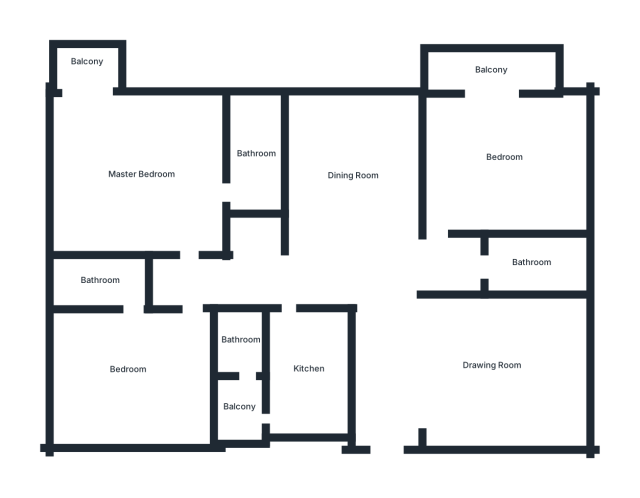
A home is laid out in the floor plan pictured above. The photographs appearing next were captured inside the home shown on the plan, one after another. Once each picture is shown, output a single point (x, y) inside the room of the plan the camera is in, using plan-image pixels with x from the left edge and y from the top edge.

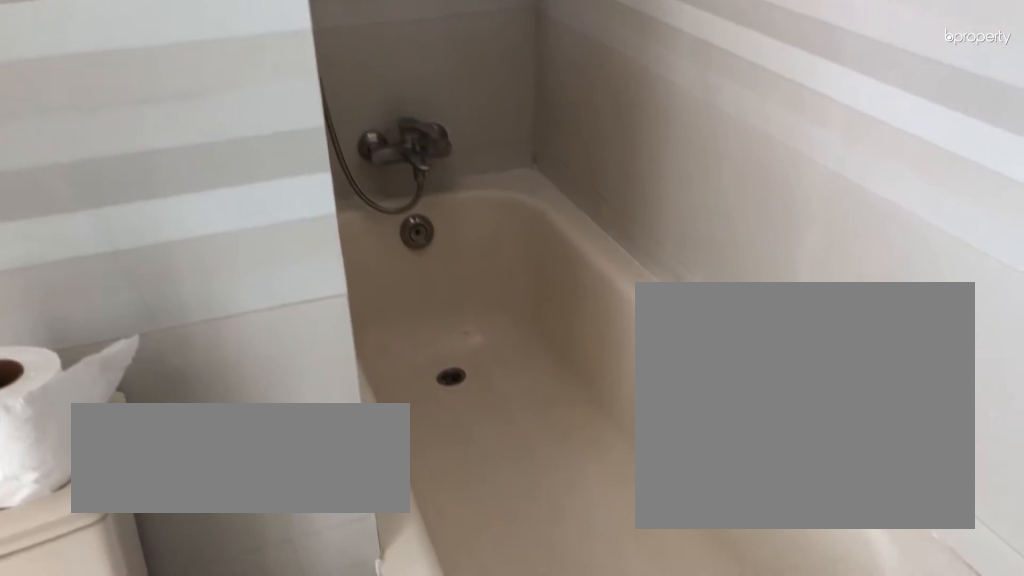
(255, 153)
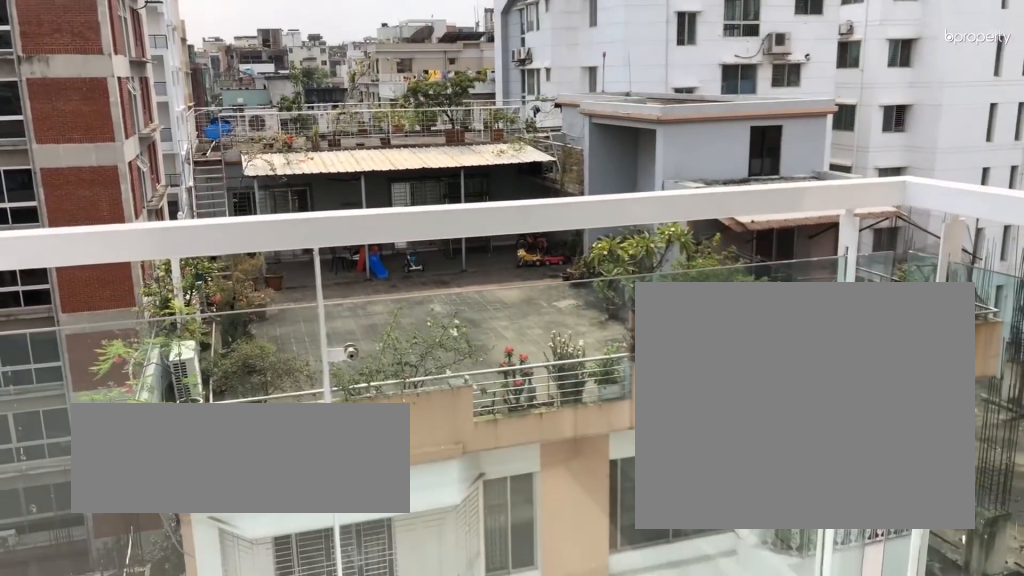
(86, 61)
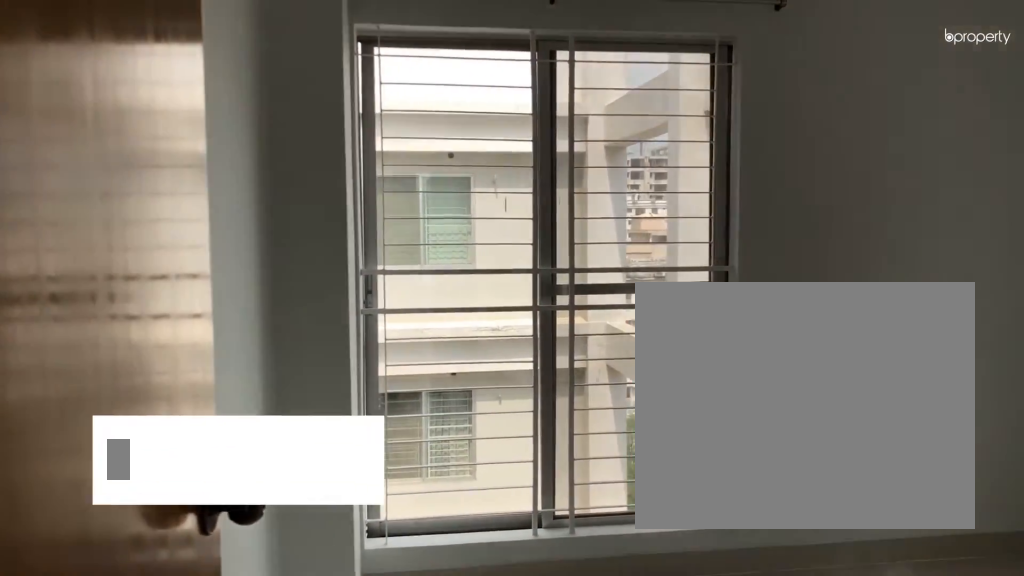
(128, 369)
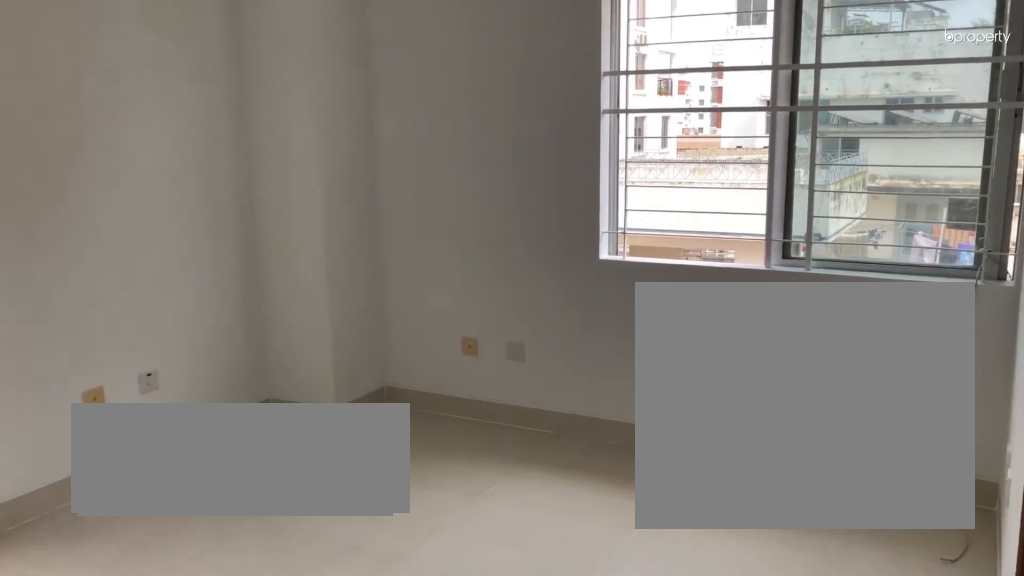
(128, 369)
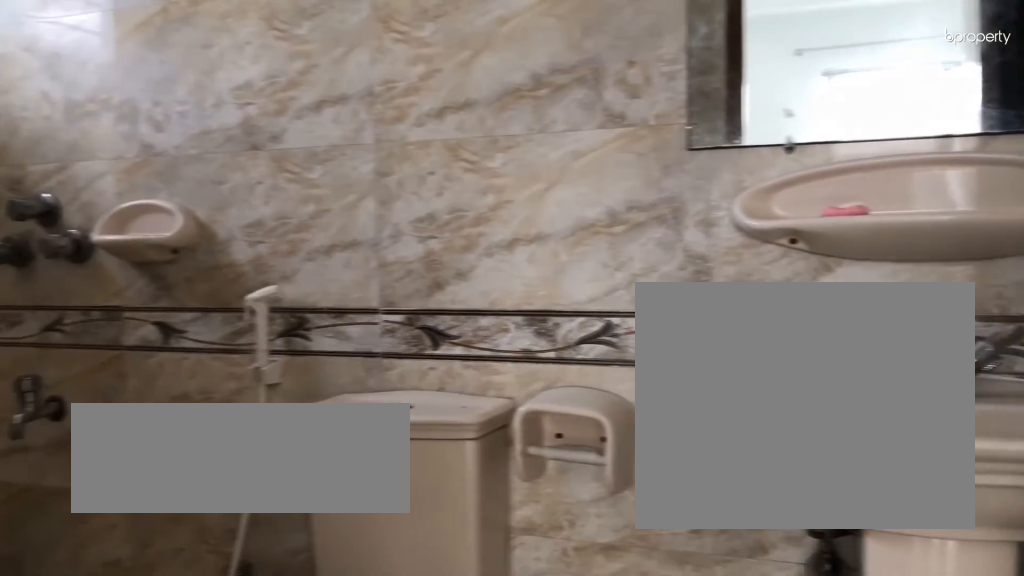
(100, 279)
